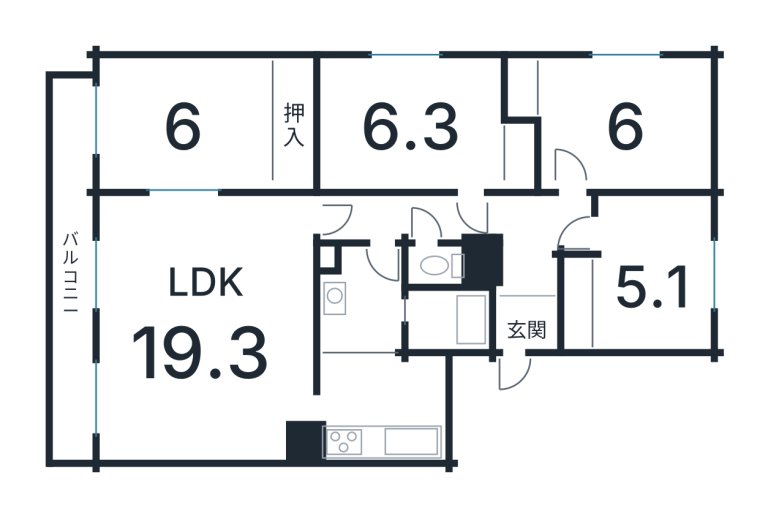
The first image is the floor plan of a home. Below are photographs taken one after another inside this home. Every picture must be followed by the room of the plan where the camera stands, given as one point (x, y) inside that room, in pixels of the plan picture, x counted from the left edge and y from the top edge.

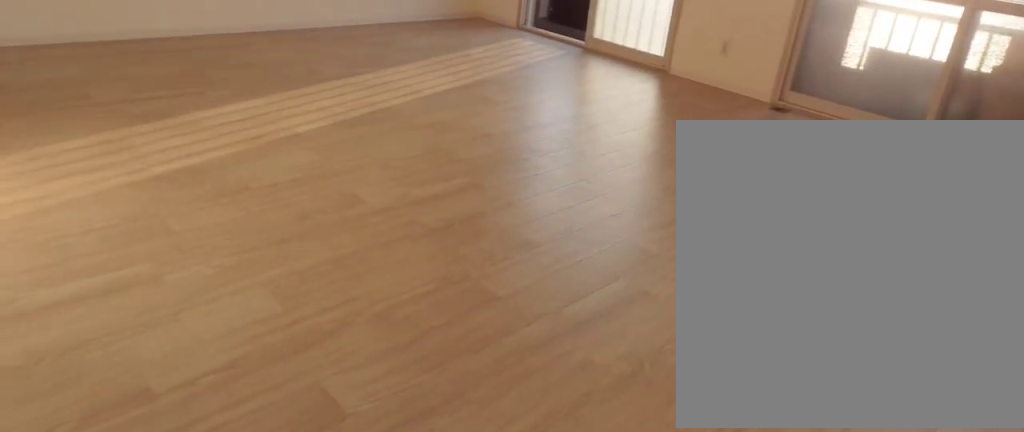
(199, 341)
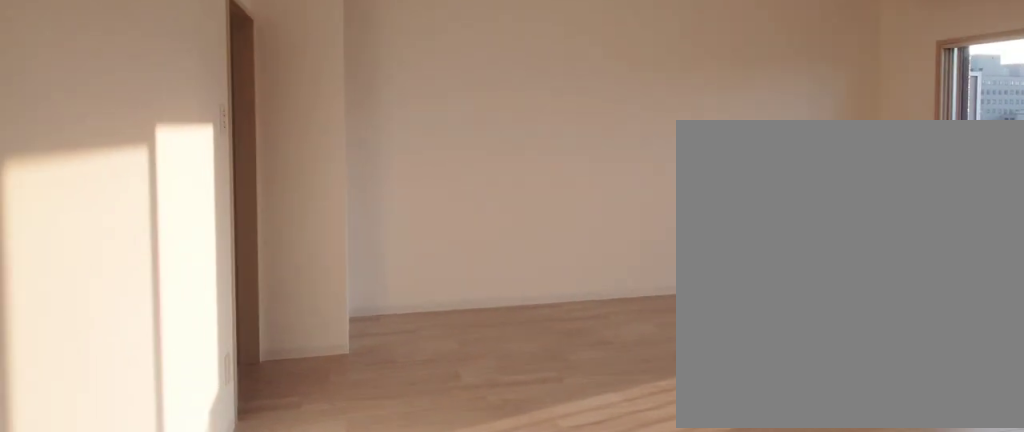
(199, 341)
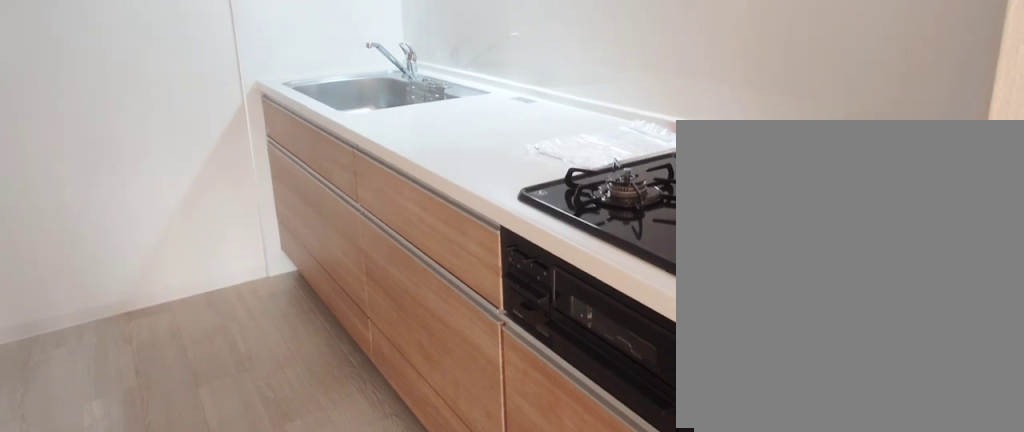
(370, 414)
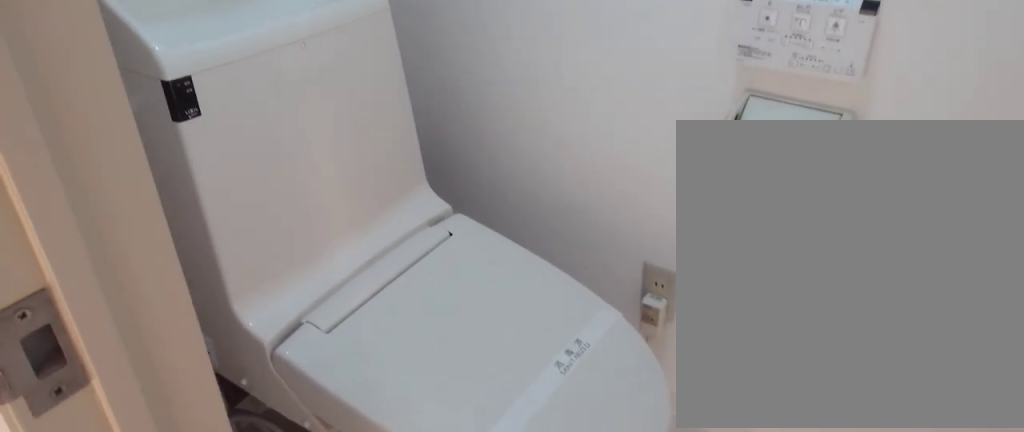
(437, 256)
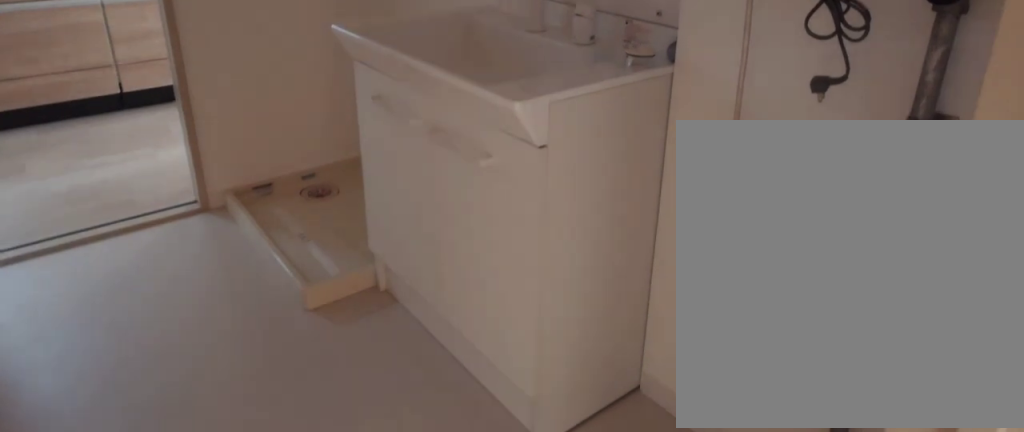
(360, 303)
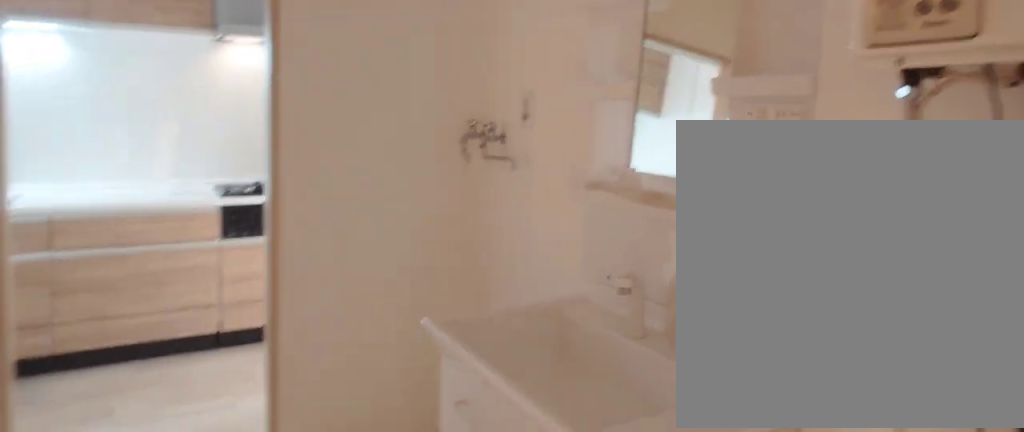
(360, 303)
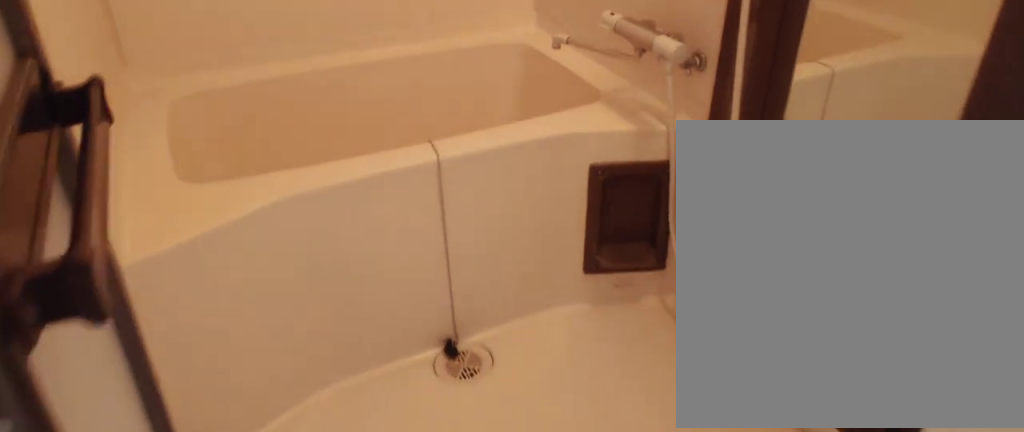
(440, 326)
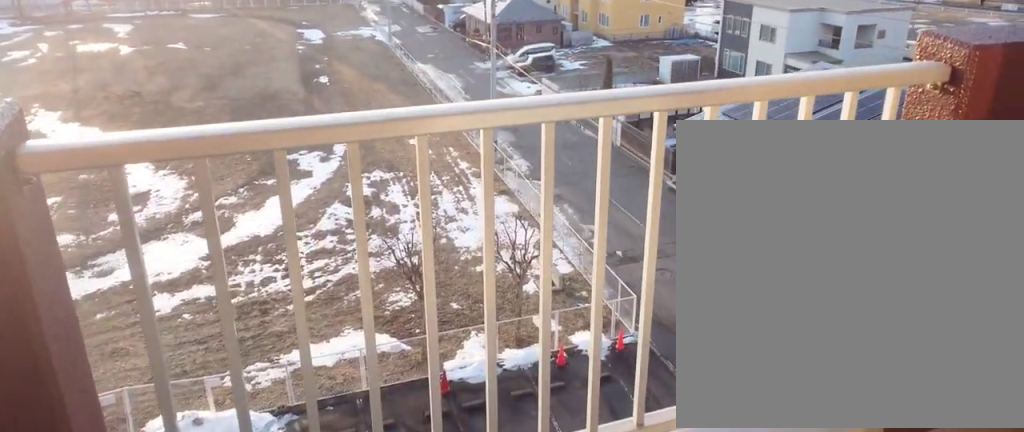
(70, 250)
